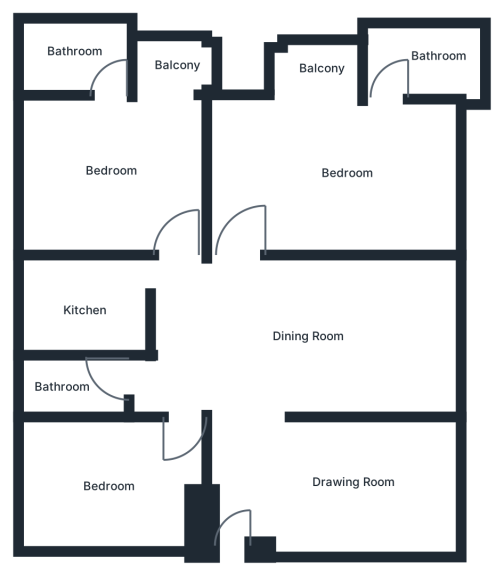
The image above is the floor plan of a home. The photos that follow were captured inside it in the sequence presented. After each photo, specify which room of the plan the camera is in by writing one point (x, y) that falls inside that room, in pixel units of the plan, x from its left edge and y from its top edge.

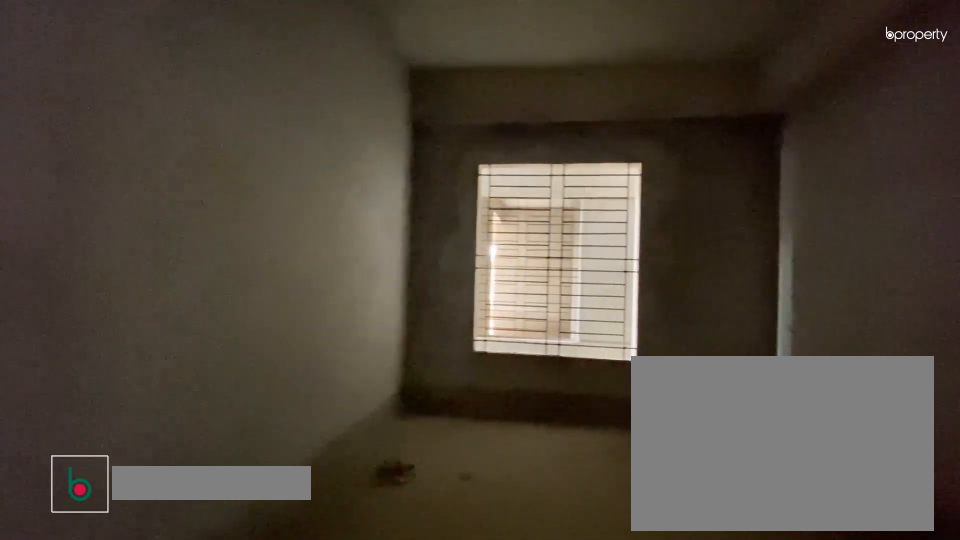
(341, 488)
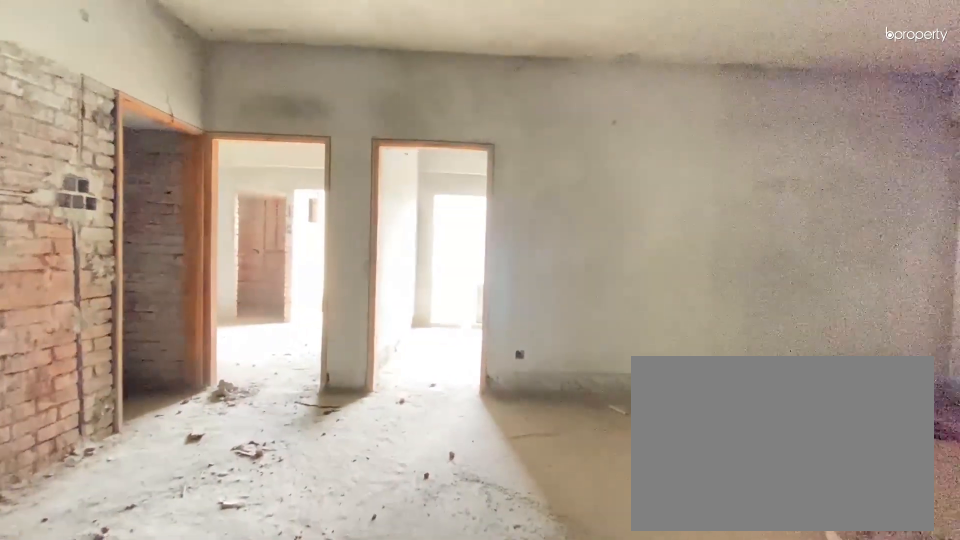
(266, 329)
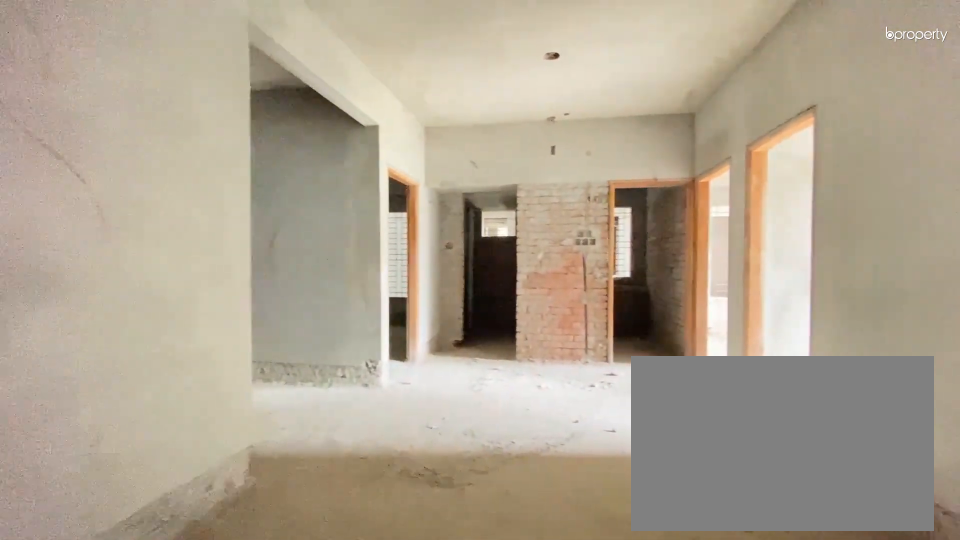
(266, 329)
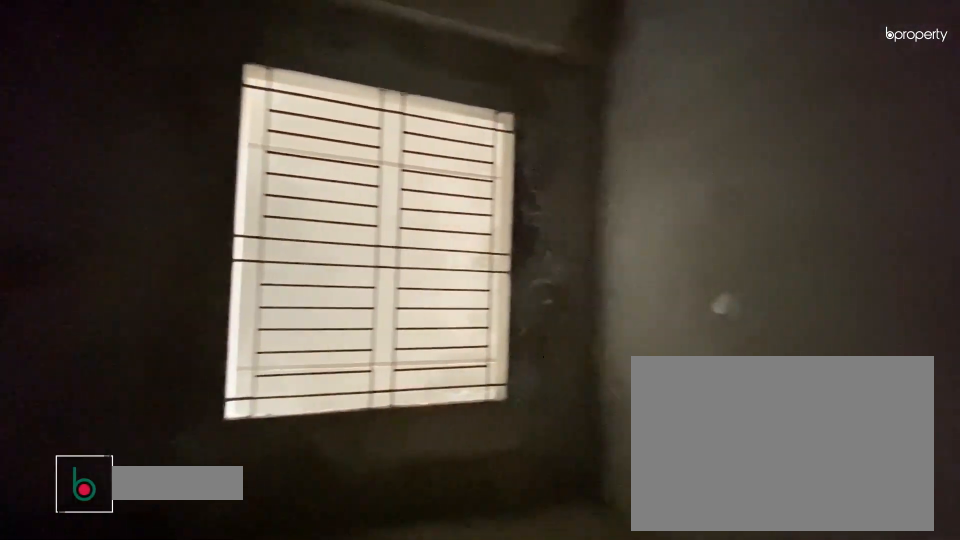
(136, 466)
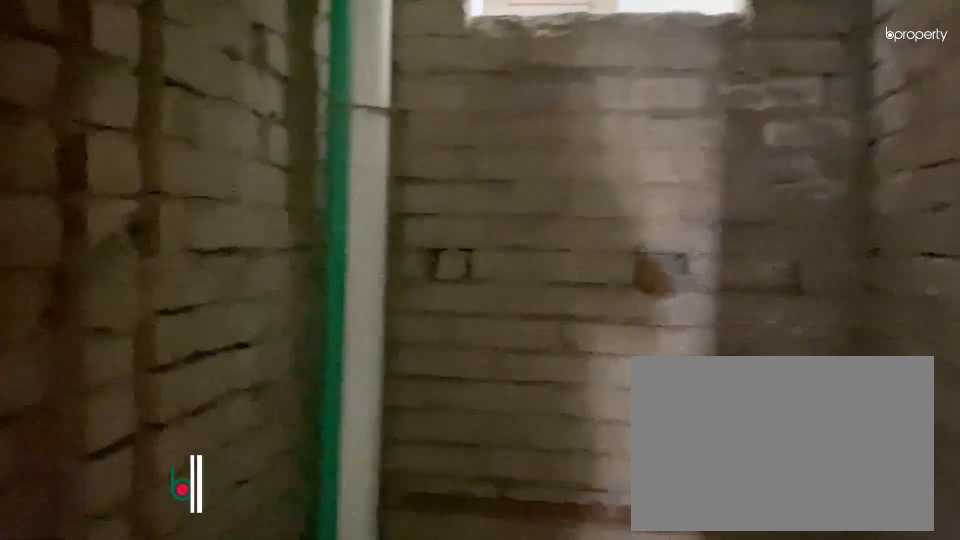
(73, 387)
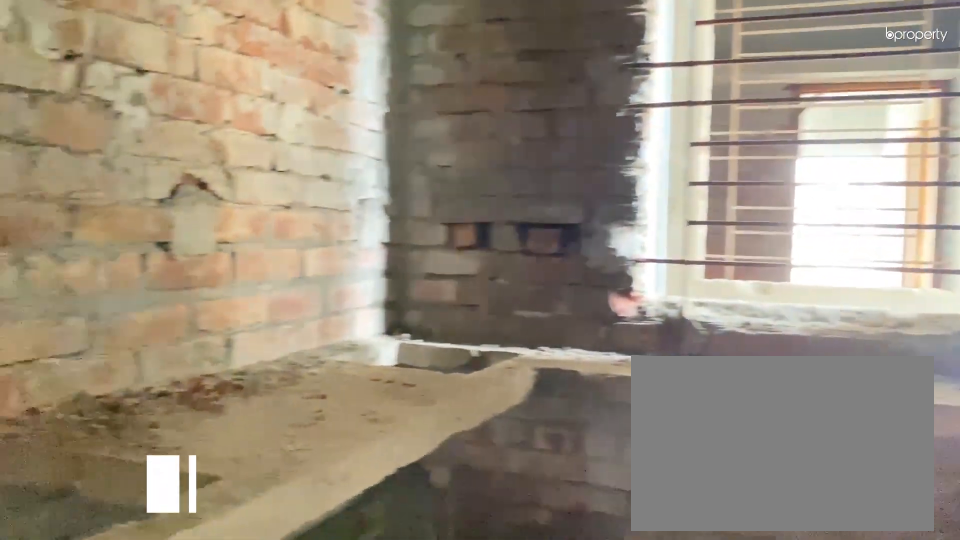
(92, 313)
